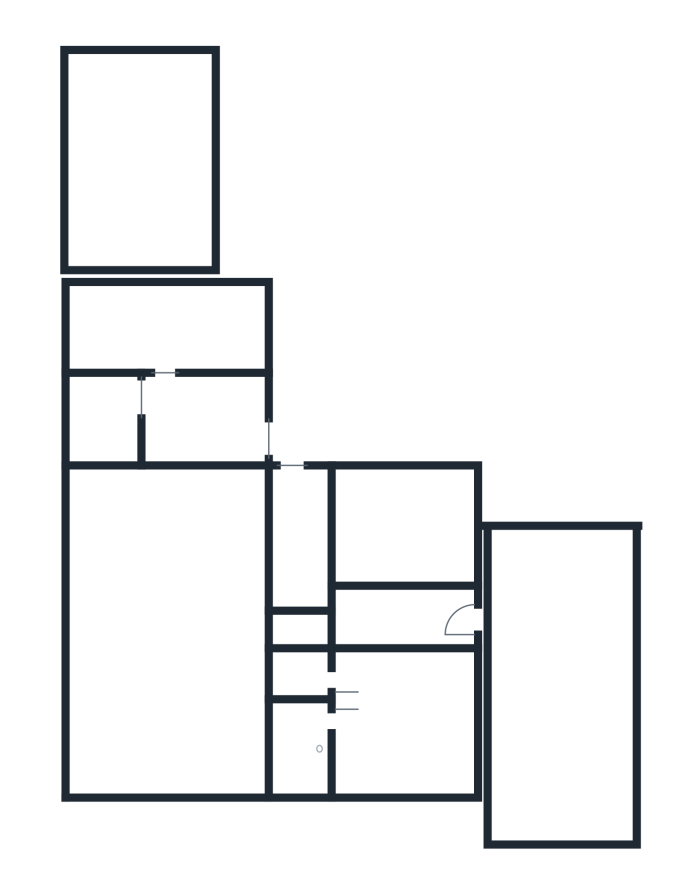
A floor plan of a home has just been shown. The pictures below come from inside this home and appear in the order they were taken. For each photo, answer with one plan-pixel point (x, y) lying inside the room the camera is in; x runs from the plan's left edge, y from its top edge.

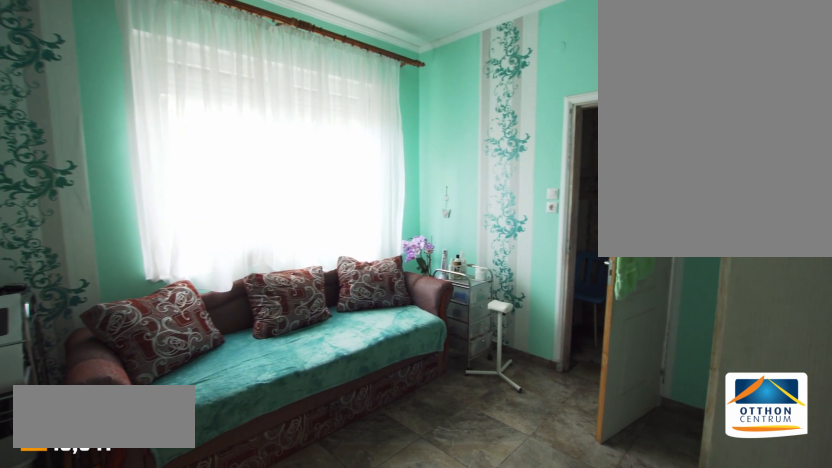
(398, 728)
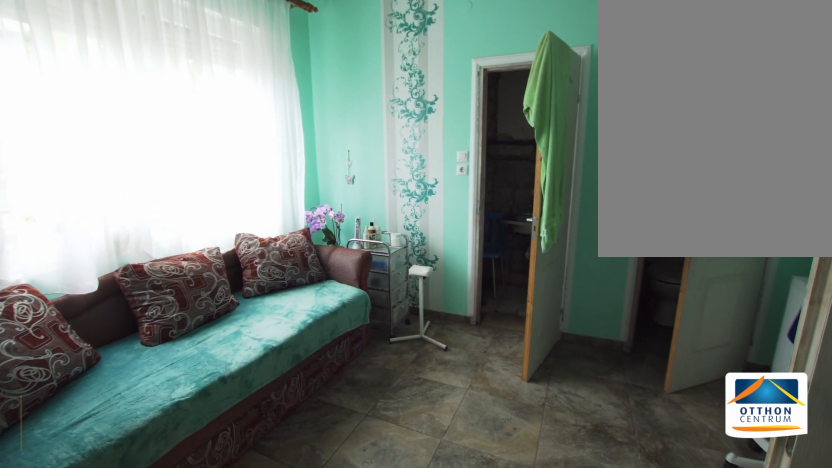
(398, 728)
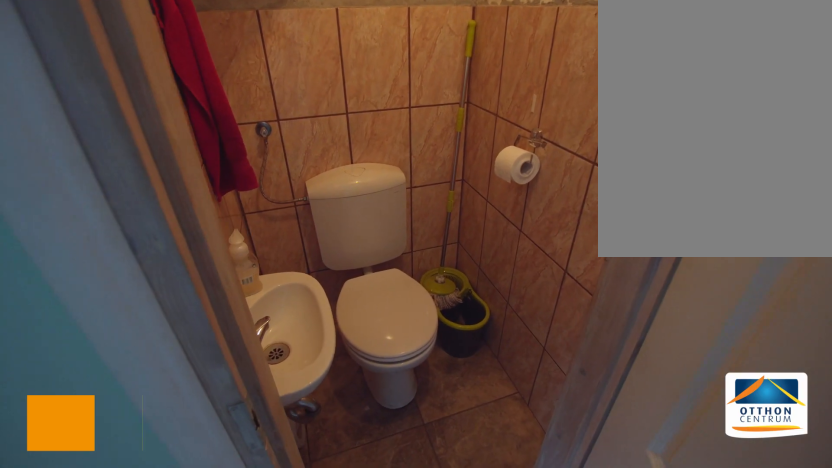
(297, 673)
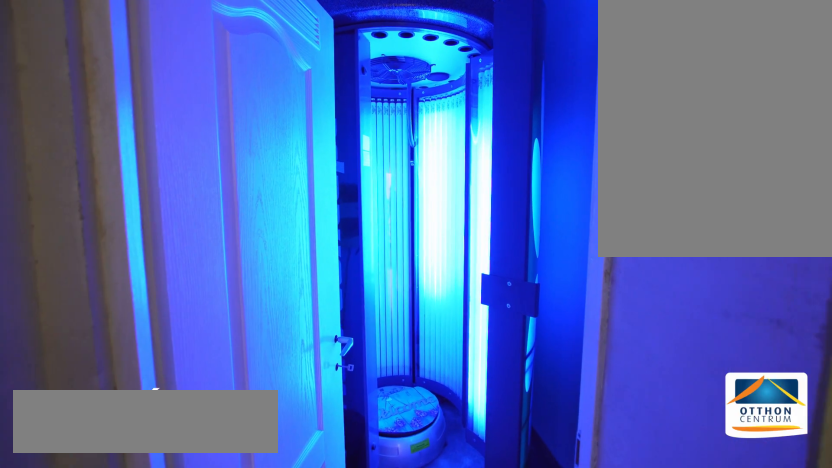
(297, 627)
